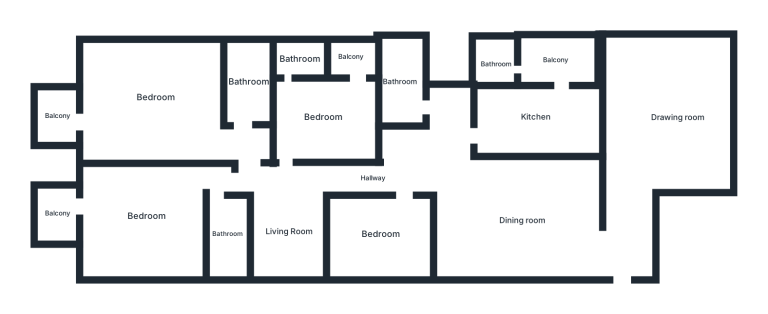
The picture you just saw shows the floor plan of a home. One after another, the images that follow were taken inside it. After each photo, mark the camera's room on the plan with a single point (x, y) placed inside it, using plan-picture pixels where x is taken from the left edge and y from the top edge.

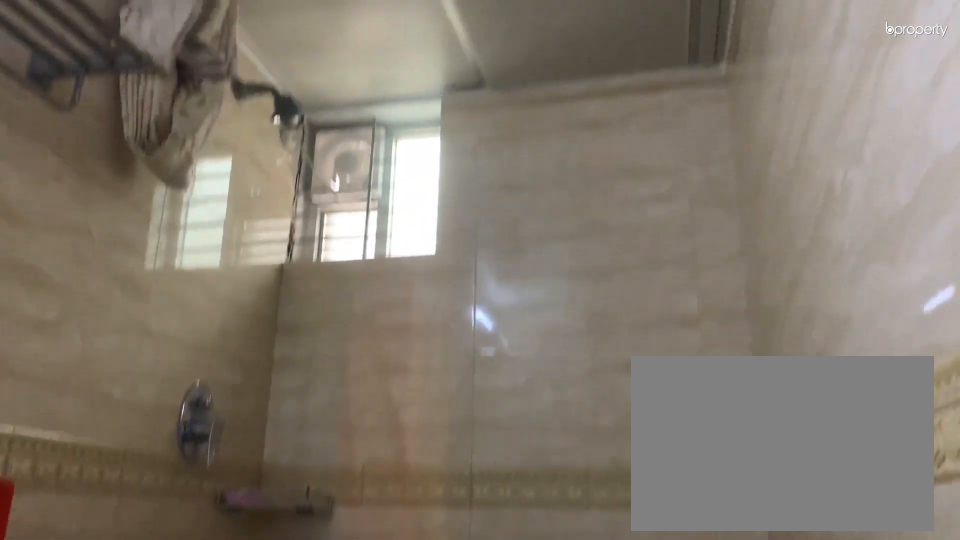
(401, 82)
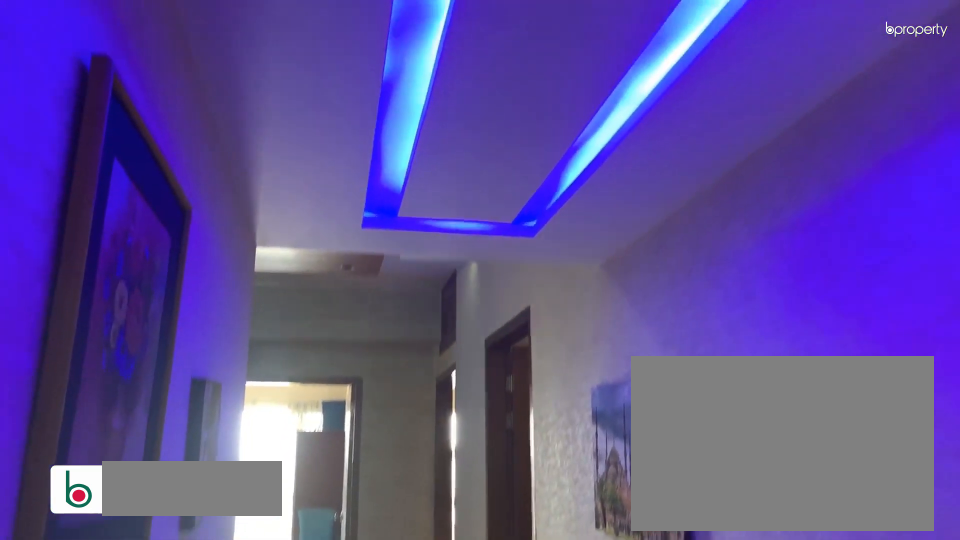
(373, 178)
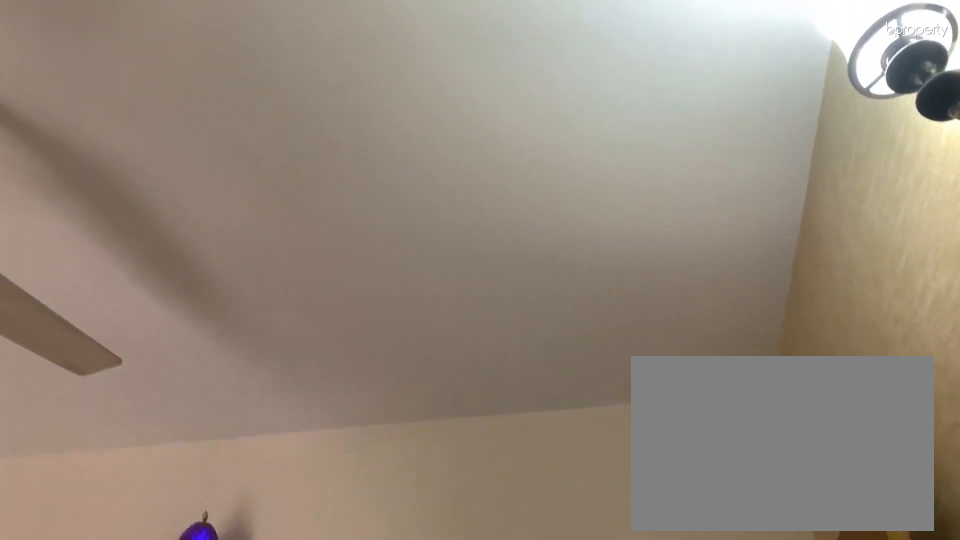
(324, 117)
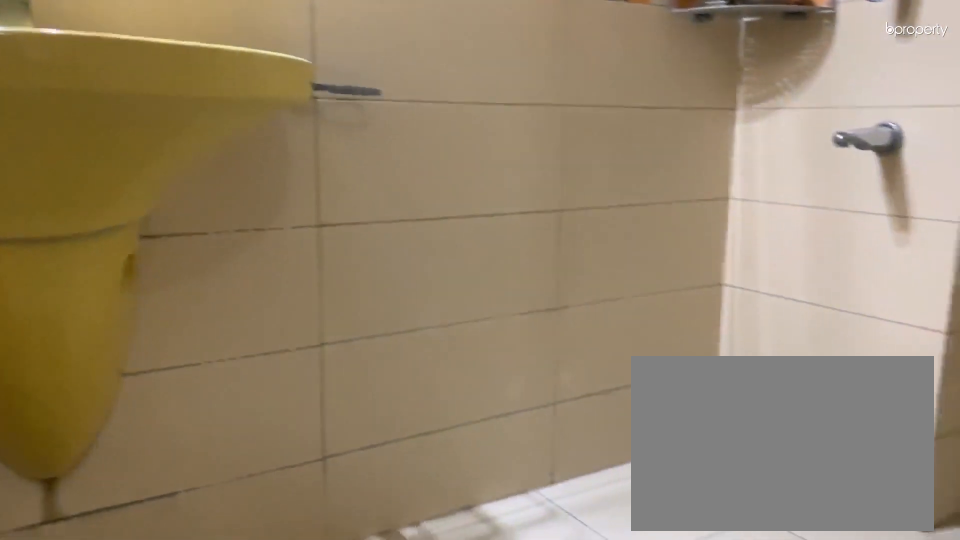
(300, 59)
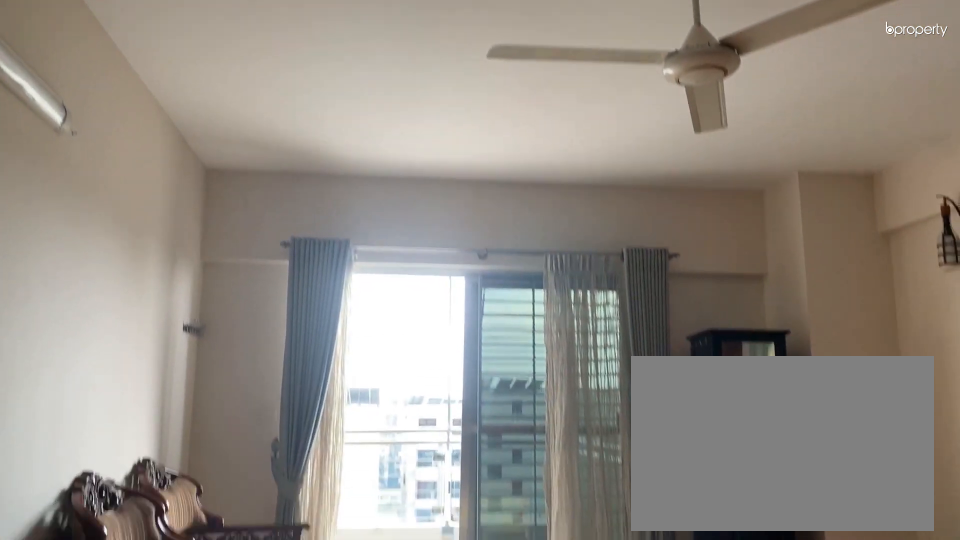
(154, 97)
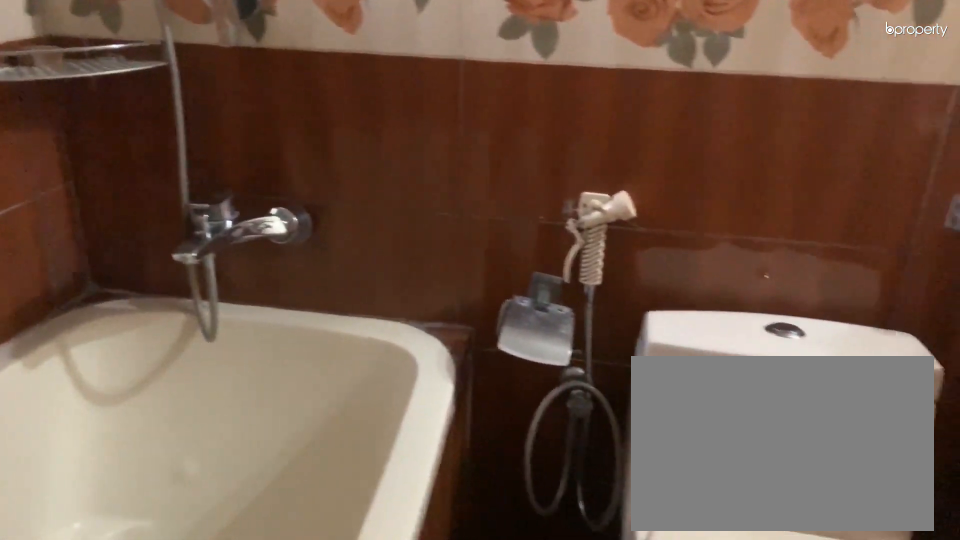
(248, 82)
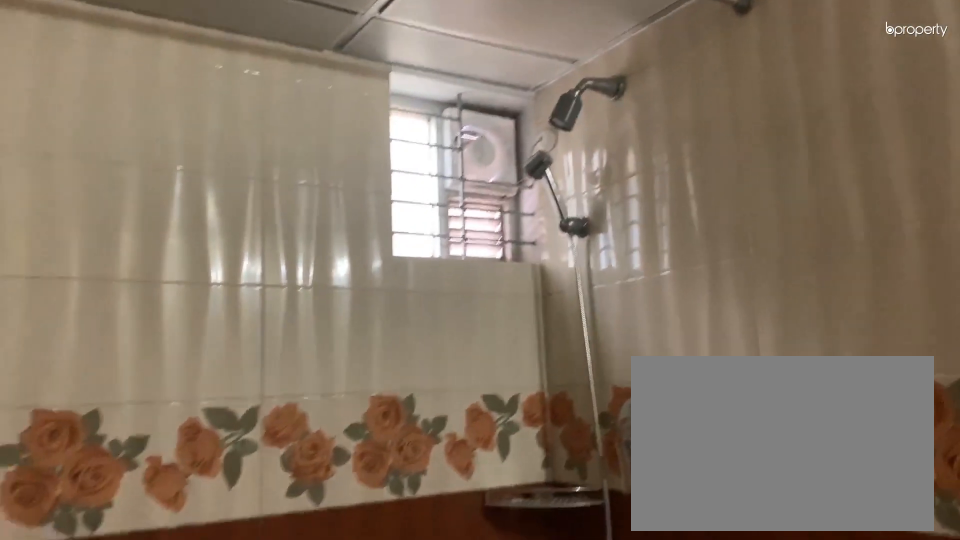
(248, 82)
